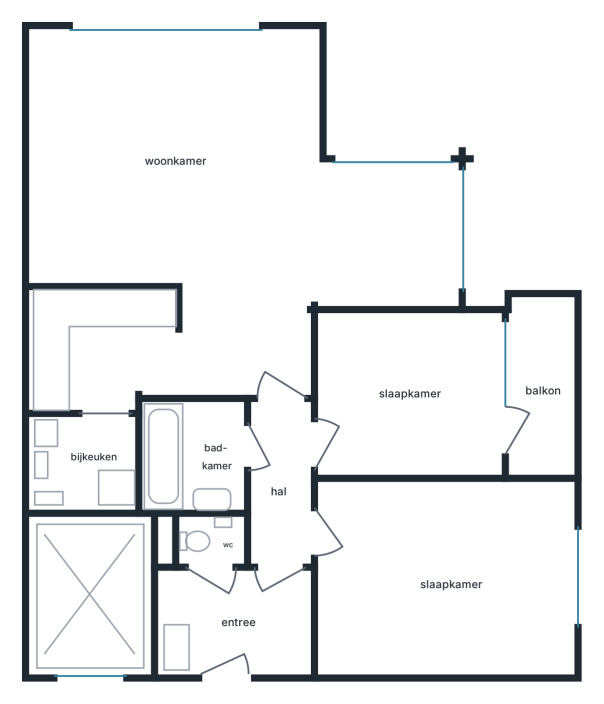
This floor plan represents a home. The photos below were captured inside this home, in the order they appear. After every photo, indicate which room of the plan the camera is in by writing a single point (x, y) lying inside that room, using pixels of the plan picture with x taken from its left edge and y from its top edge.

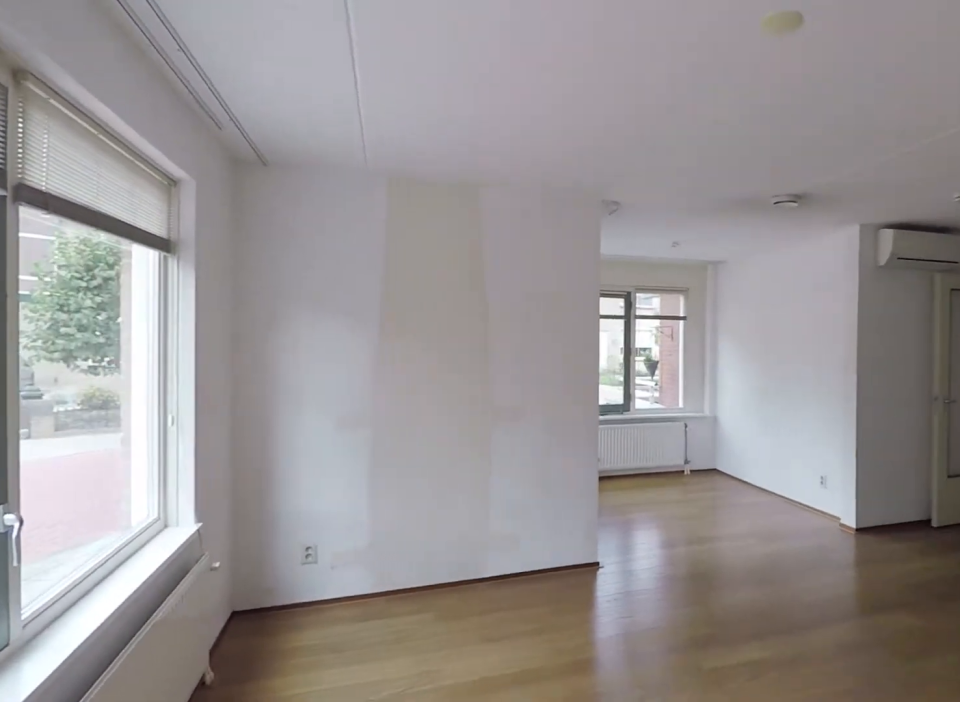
(223, 183)
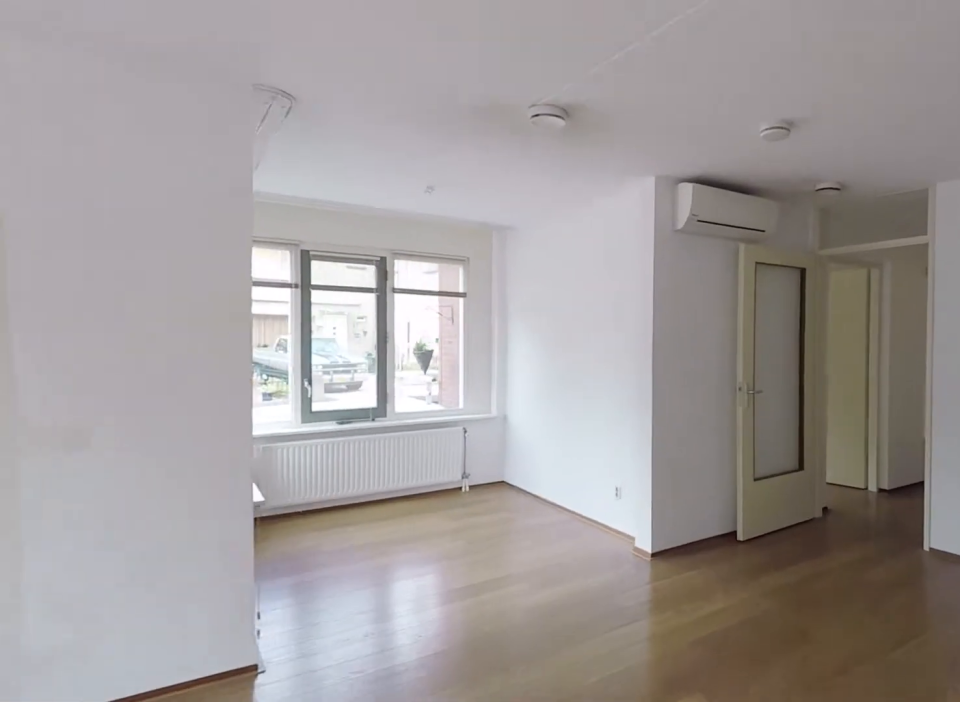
(223, 183)
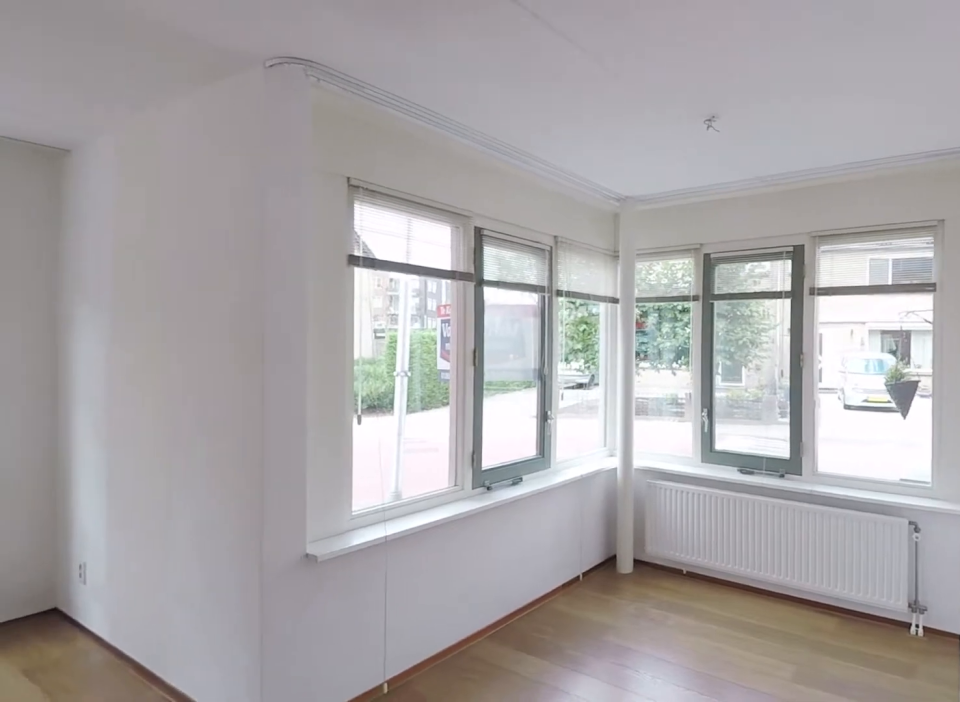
(223, 183)
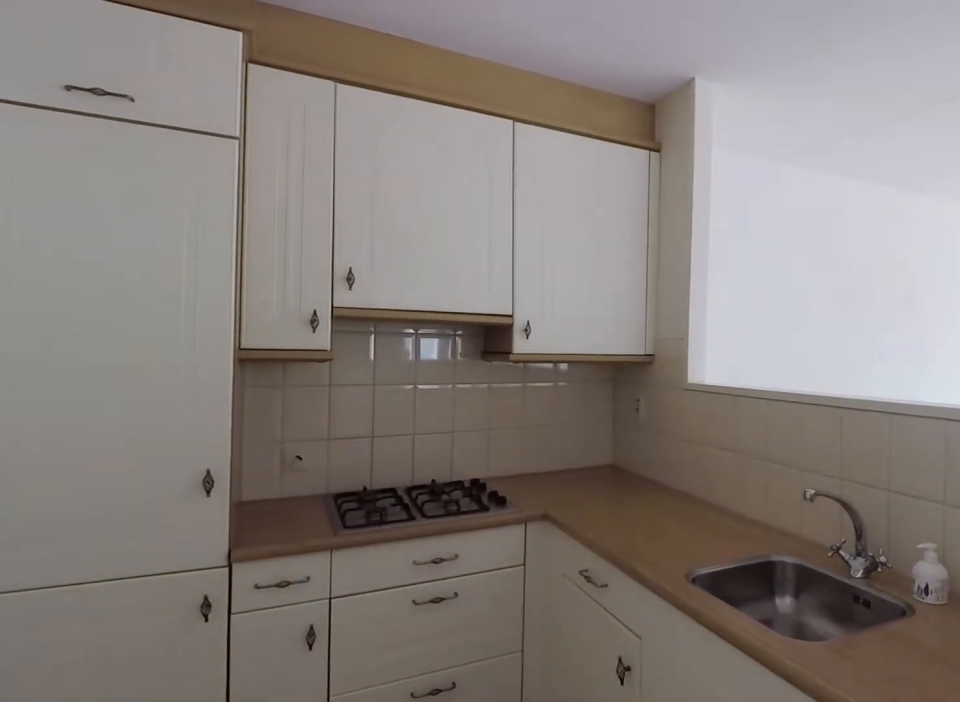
(82, 332)
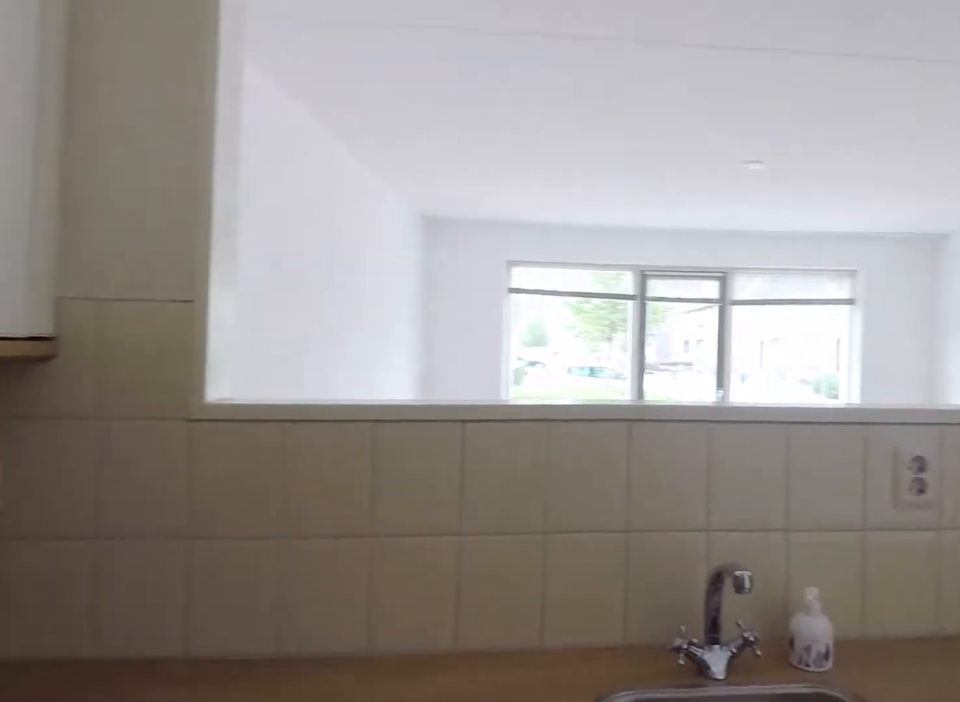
(82, 332)
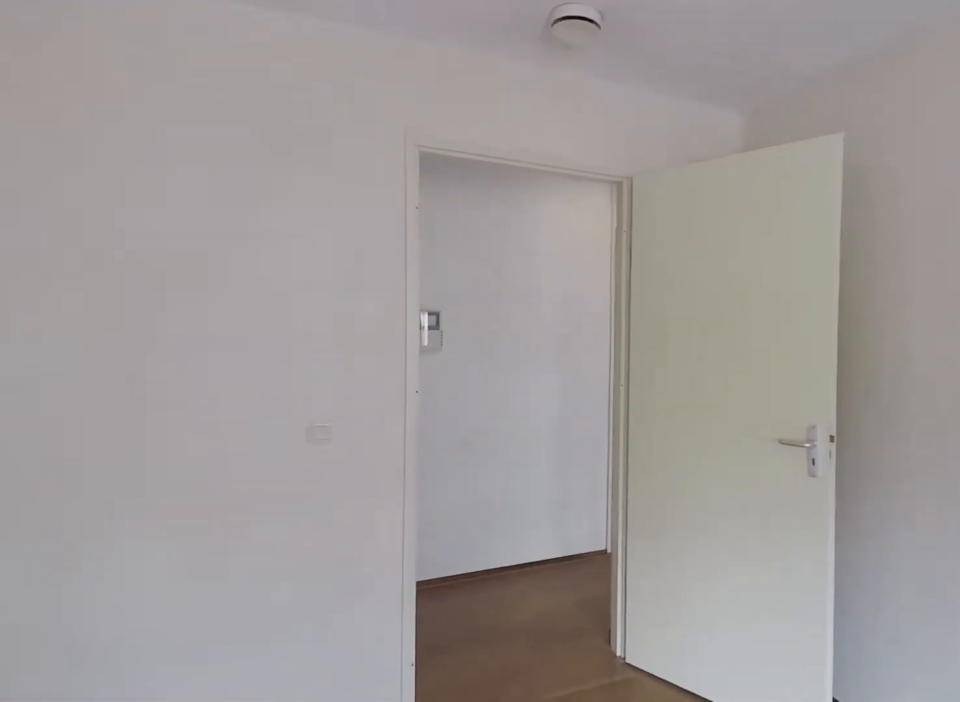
(454, 581)
